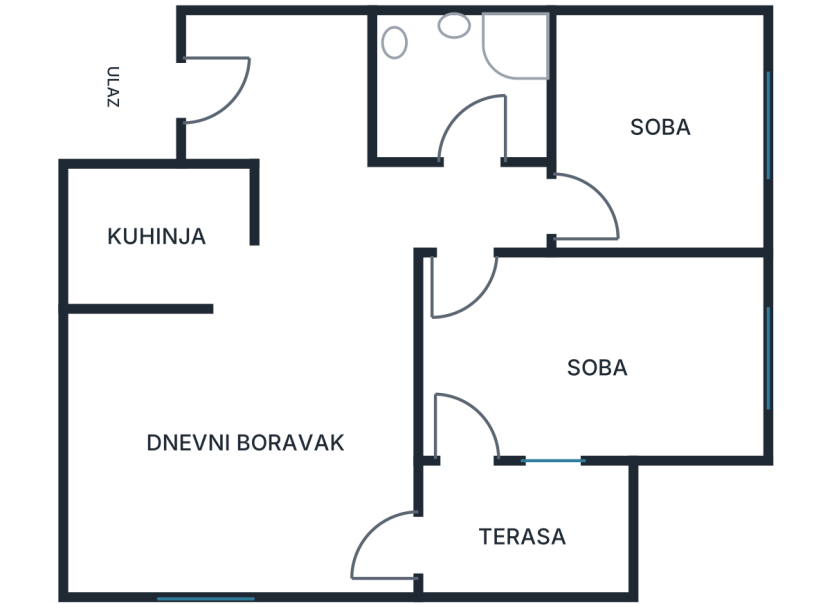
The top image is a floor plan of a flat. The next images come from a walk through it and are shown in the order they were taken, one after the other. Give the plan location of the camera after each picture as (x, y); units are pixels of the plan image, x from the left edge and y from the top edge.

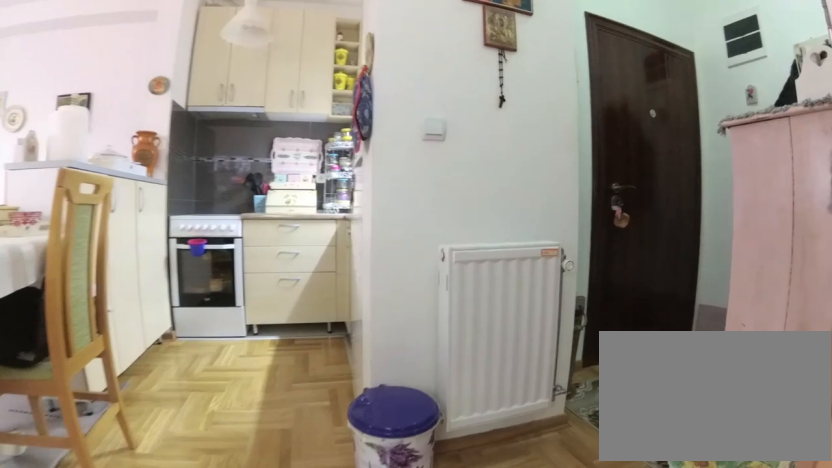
(376, 212)
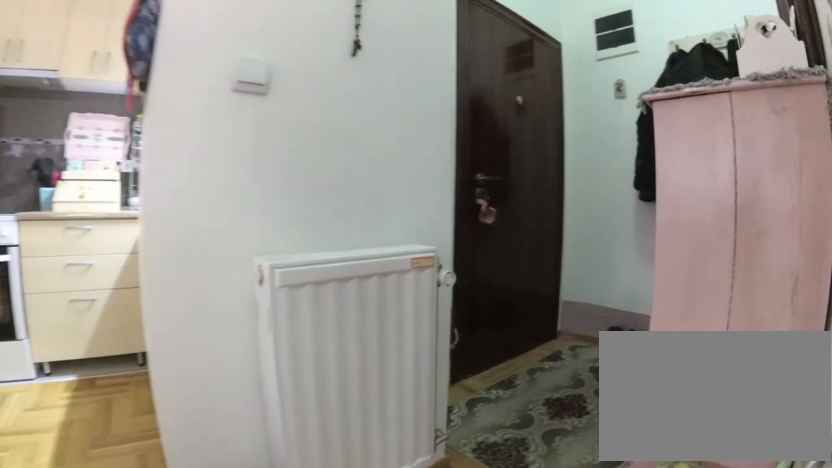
(354, 182)
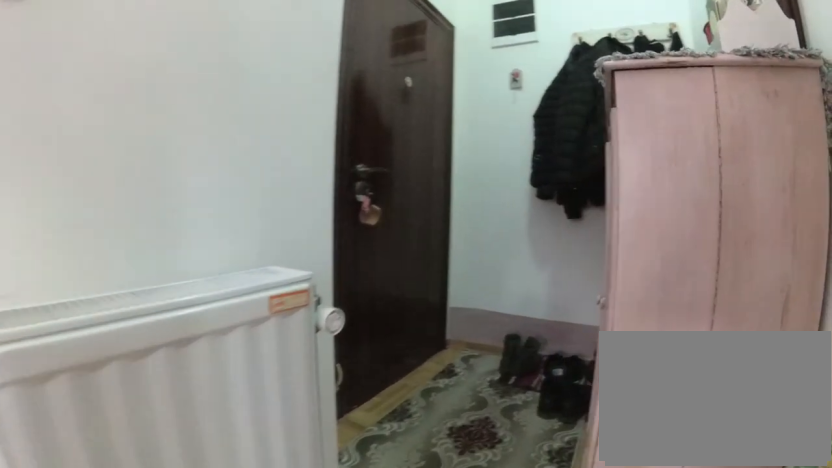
(344, 189)
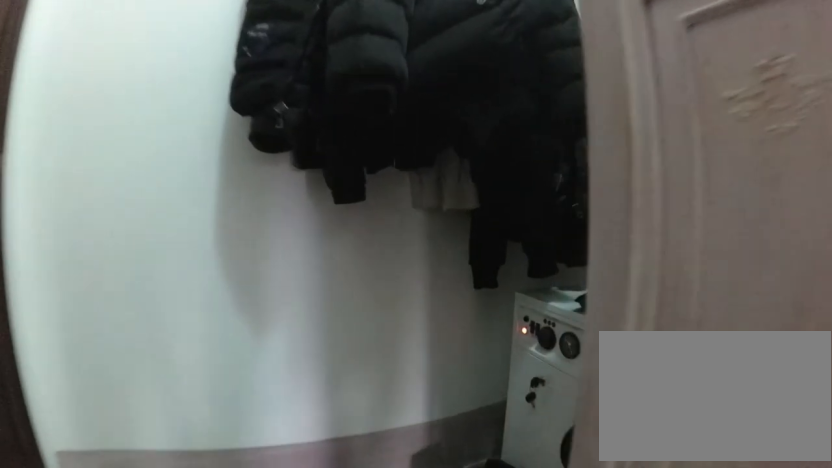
(330, 120)
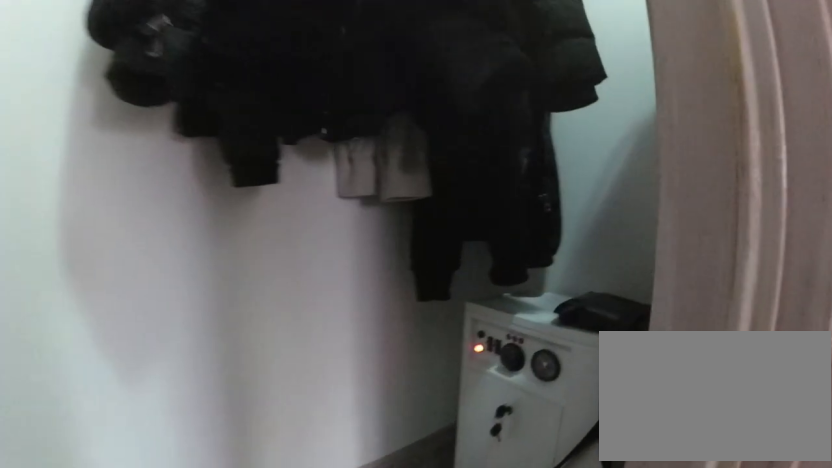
(322, 106)
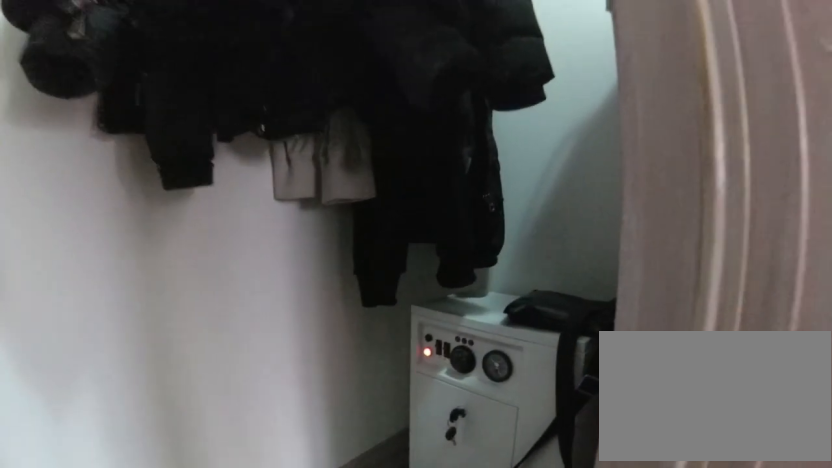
(322, 105)
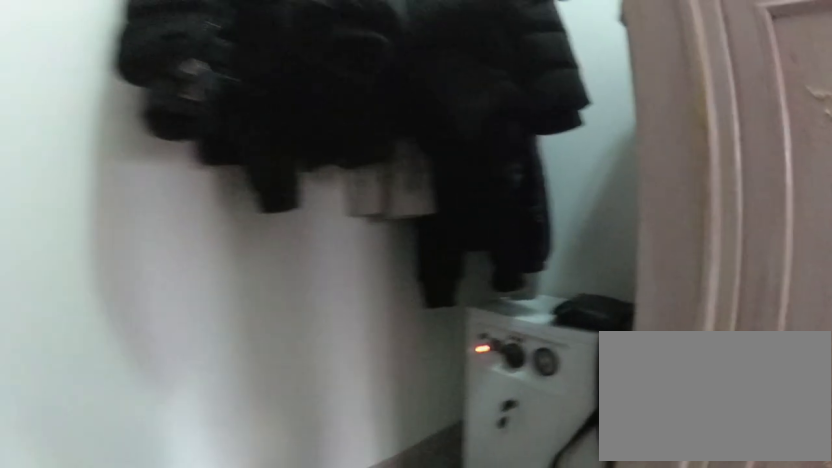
(320, 107)
